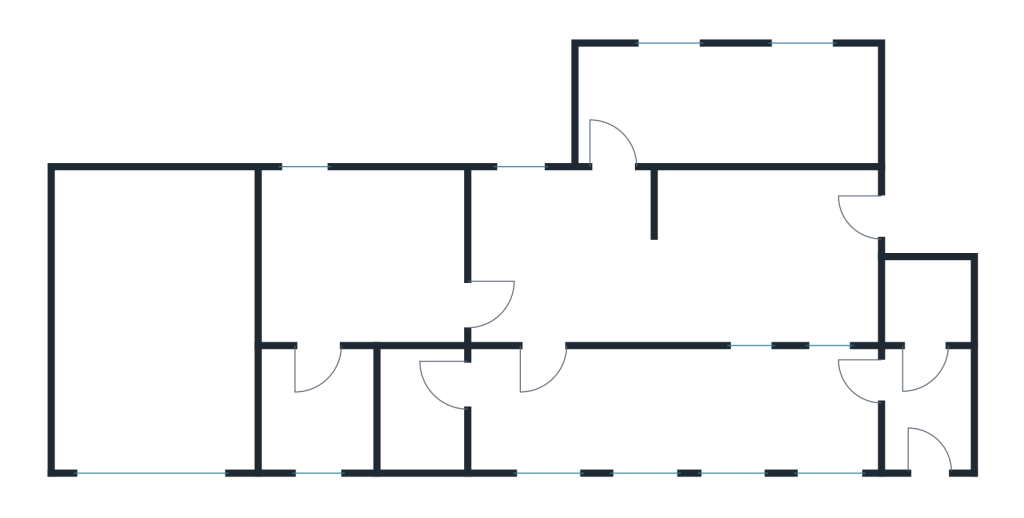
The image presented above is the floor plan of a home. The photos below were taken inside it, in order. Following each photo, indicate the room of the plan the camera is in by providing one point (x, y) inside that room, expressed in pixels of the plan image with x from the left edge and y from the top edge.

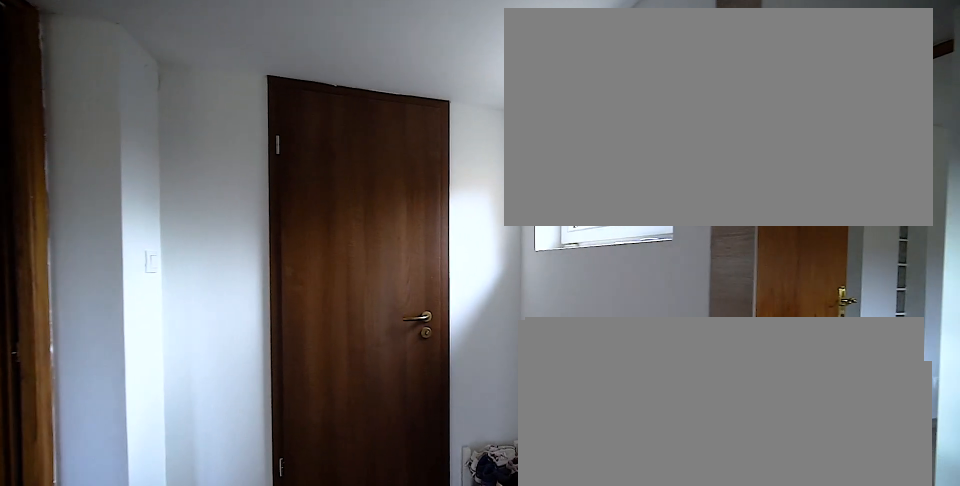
(927, 414)
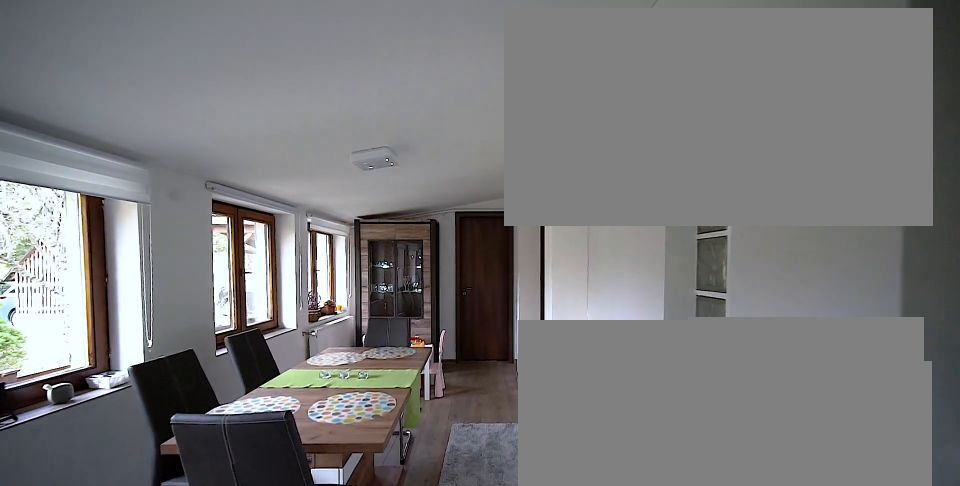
(666, 414)
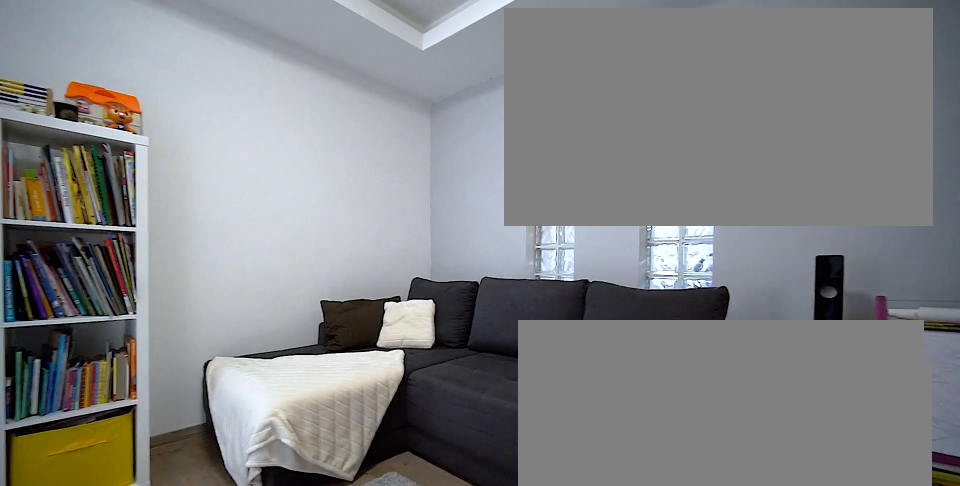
(666, 284)
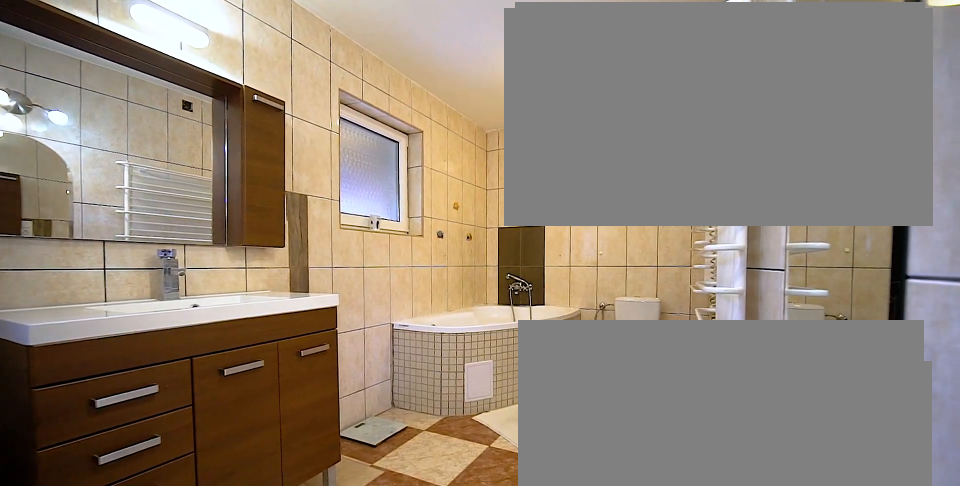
(730, 106)
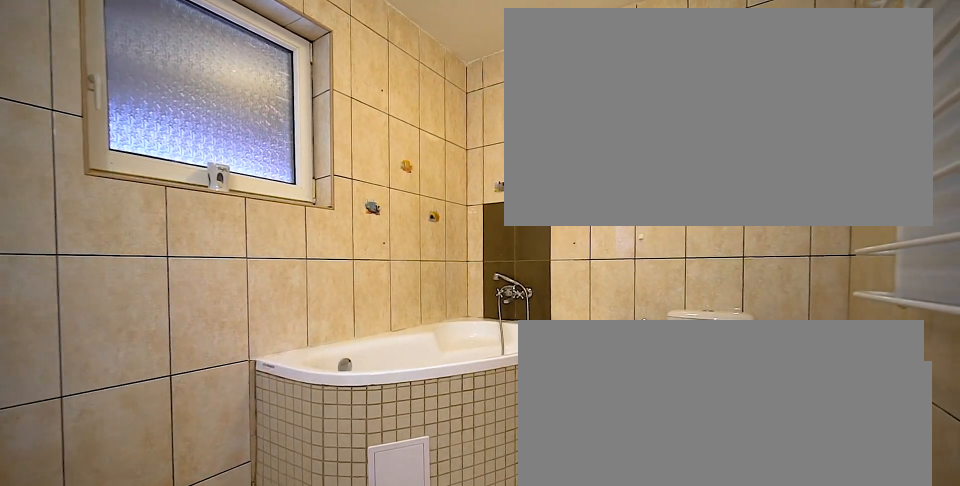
(729, 106)
